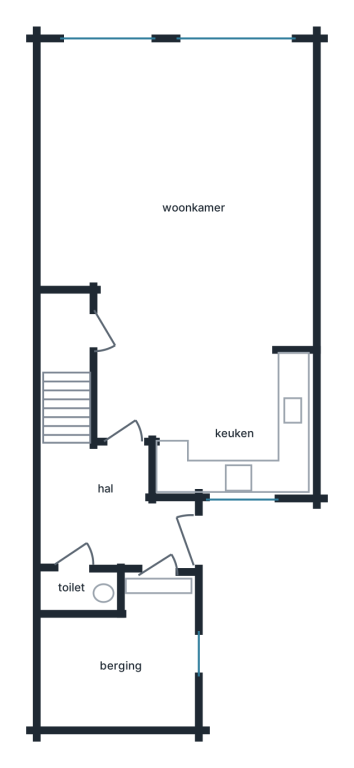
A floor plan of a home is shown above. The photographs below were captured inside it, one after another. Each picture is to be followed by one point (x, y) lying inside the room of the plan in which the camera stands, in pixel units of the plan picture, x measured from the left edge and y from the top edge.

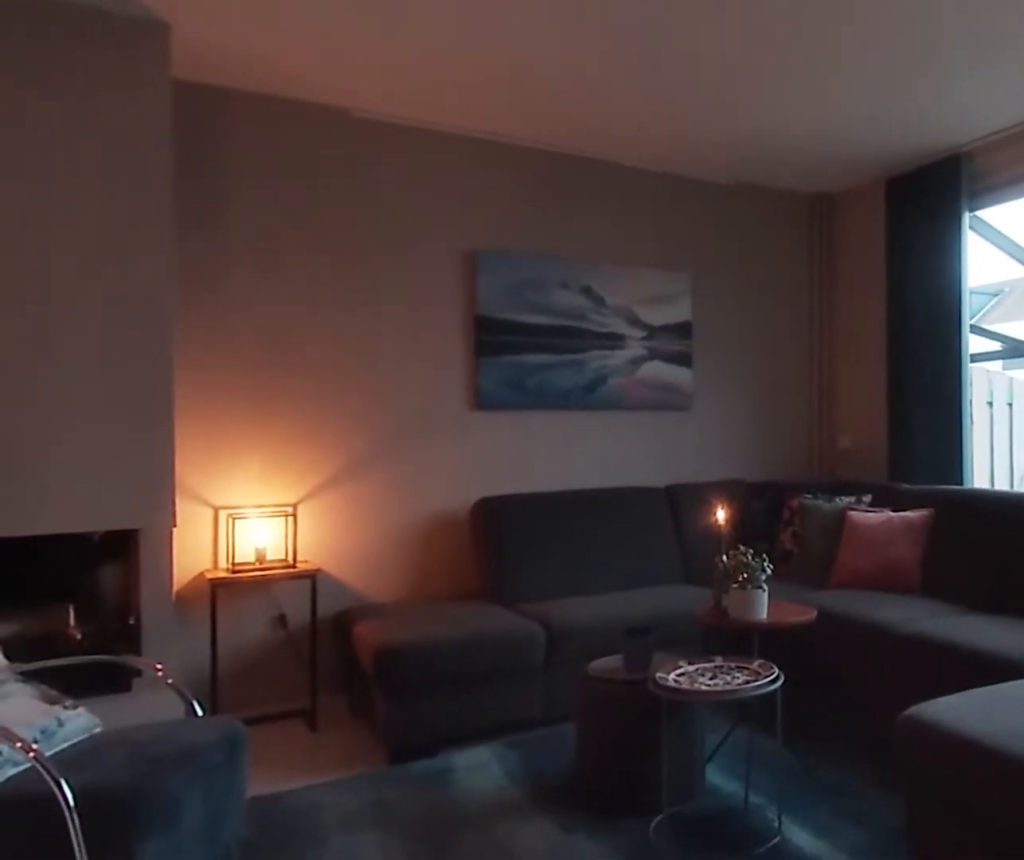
(125, 147)
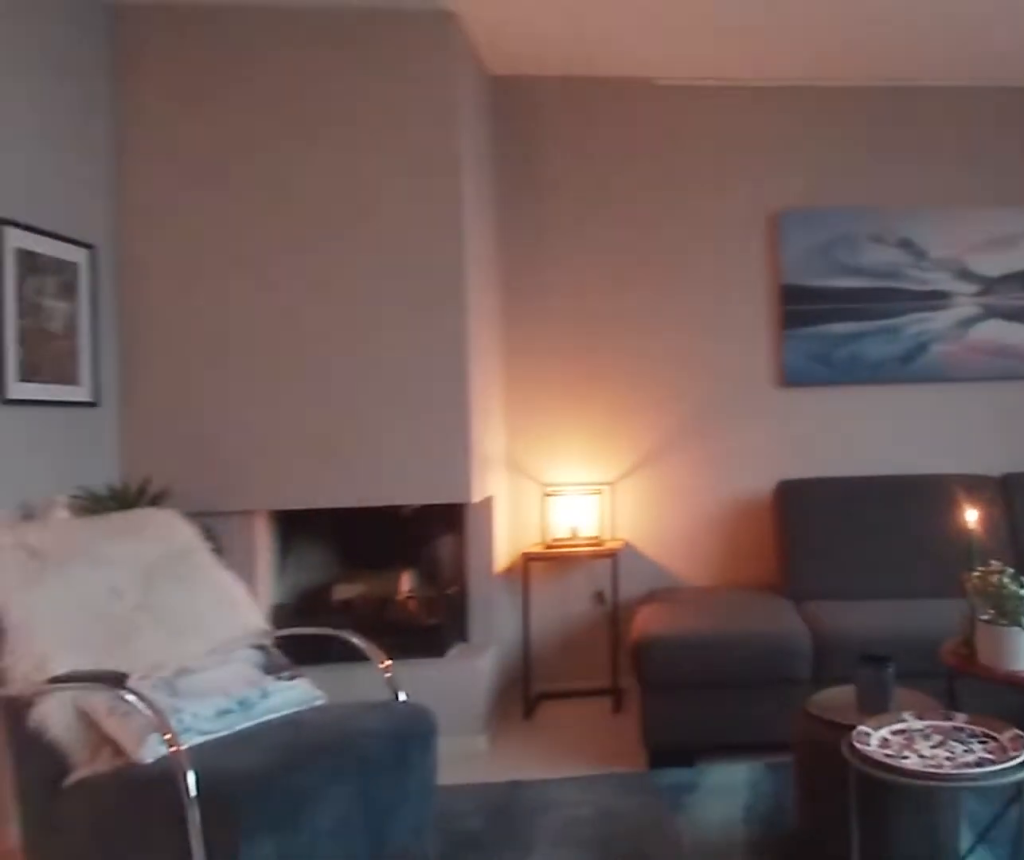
(125, 147)
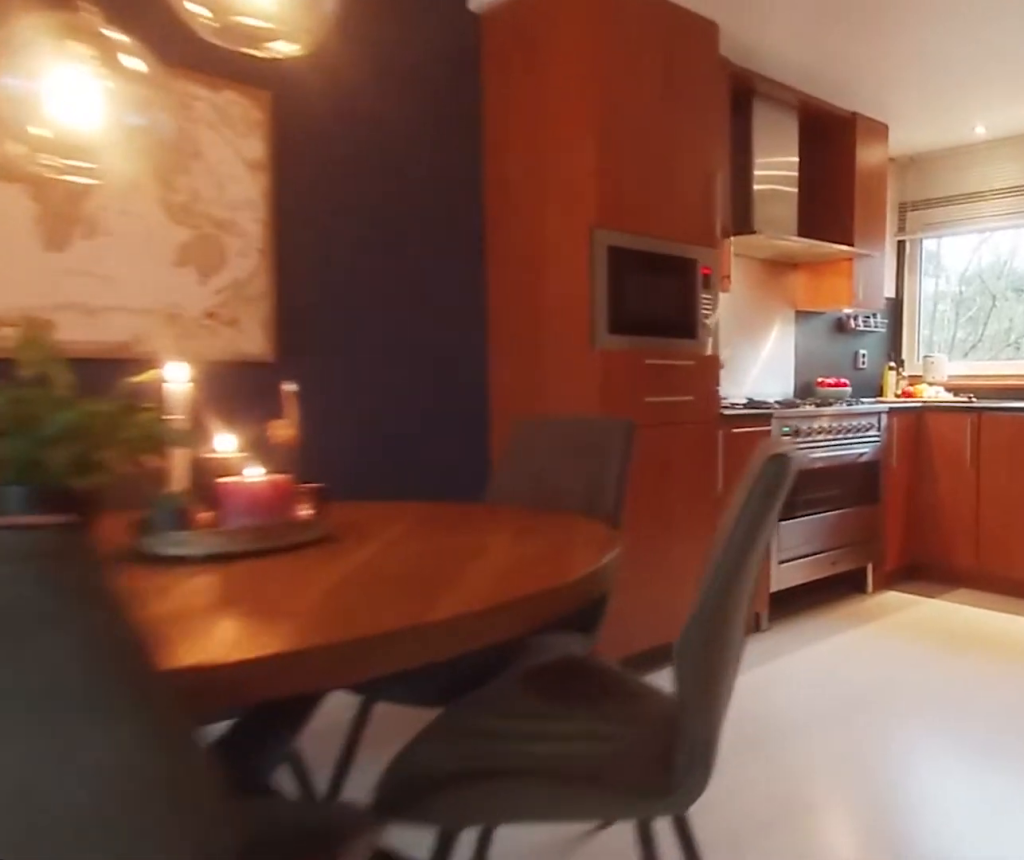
(125, 147)
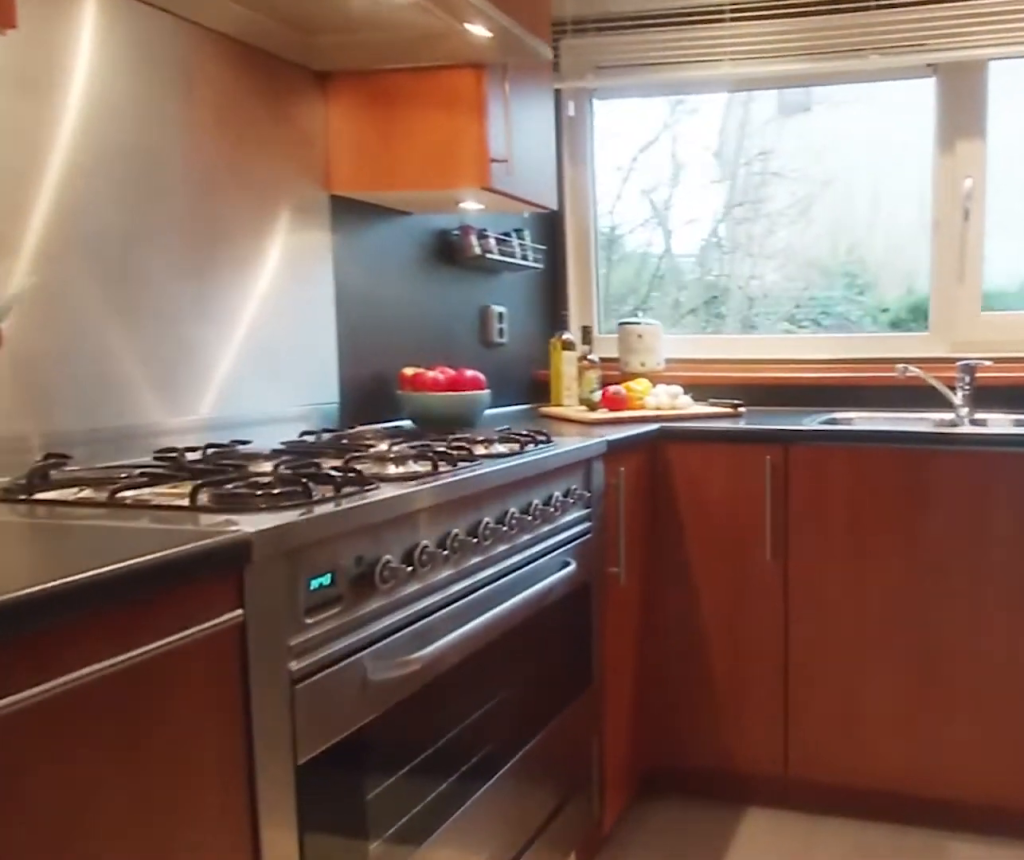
(236, 437)
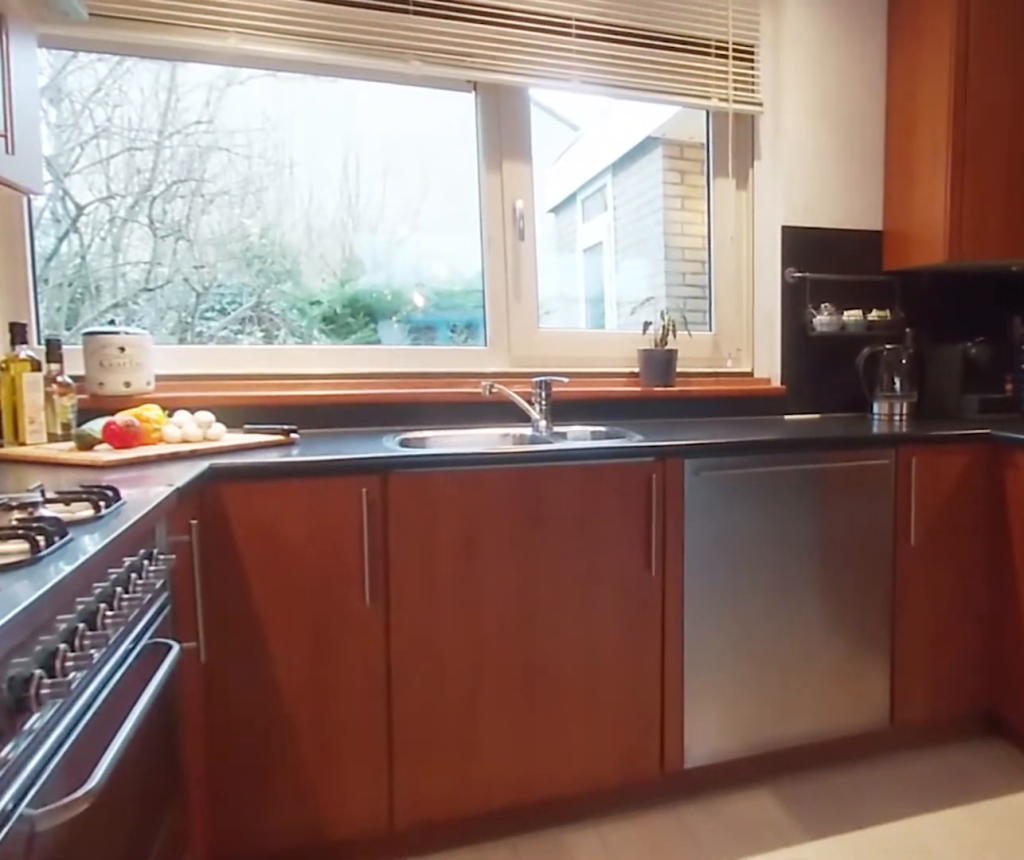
(236, 437)
